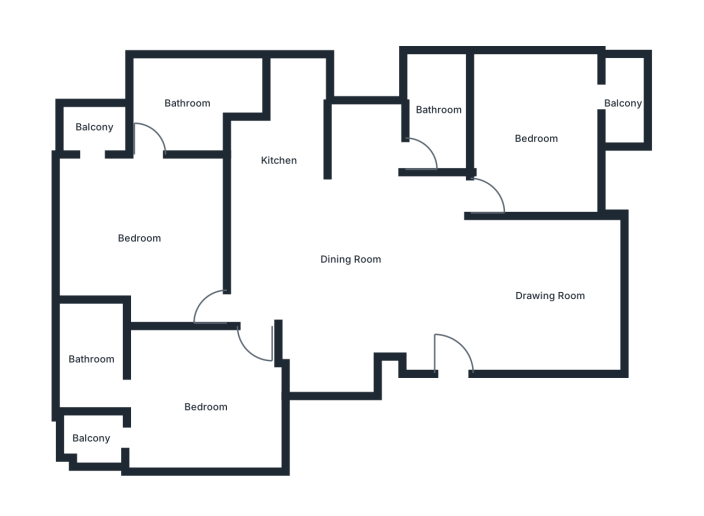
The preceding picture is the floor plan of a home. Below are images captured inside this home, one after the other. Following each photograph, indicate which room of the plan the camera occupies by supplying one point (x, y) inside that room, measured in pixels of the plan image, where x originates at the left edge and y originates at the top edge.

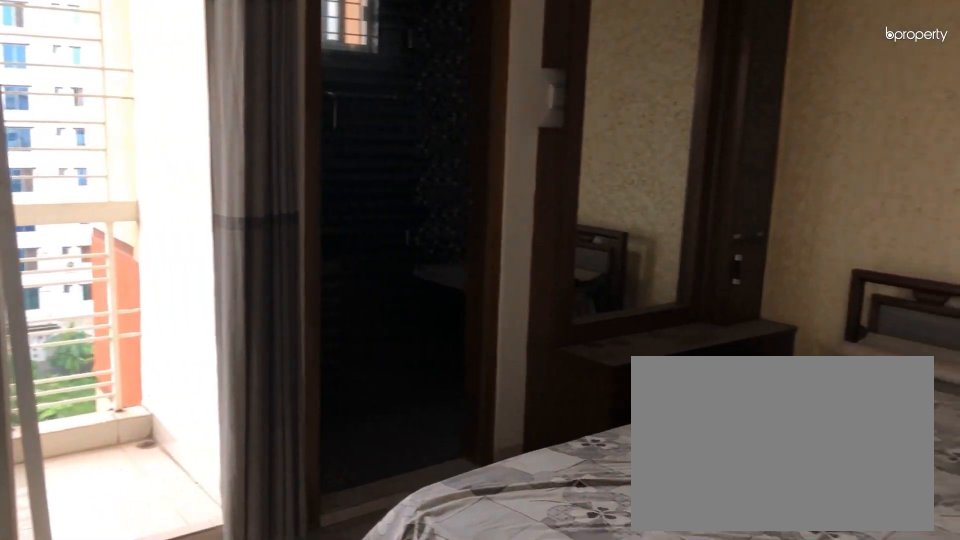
(207, 407)
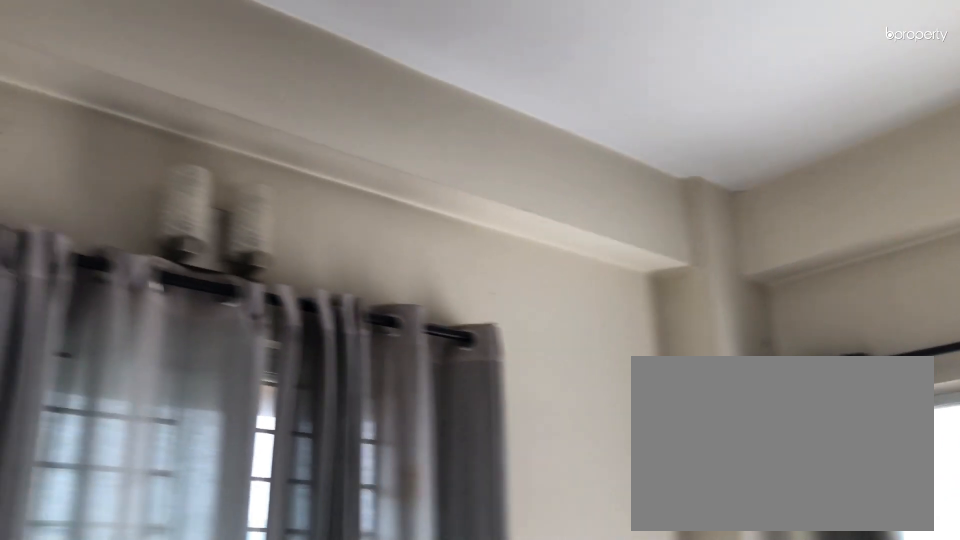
(206, 407)
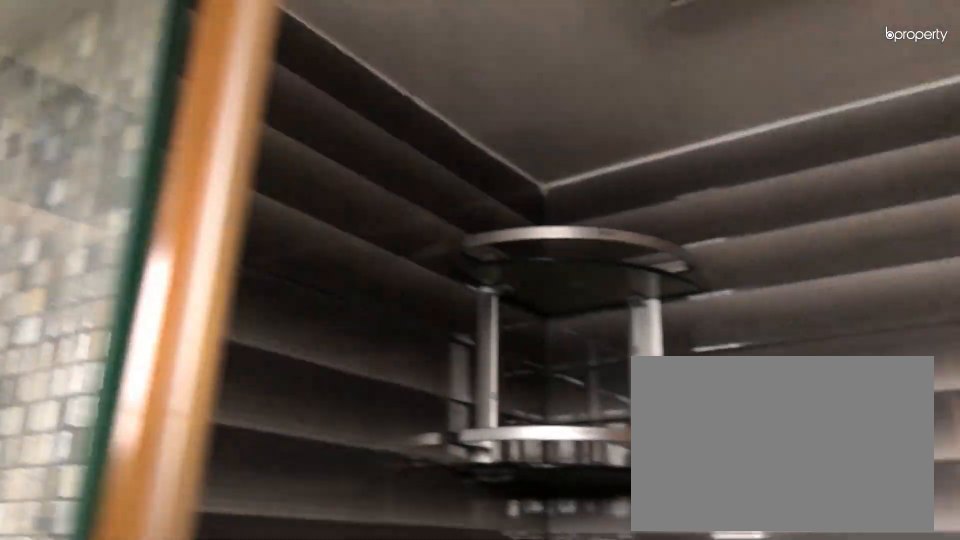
(91, 359)
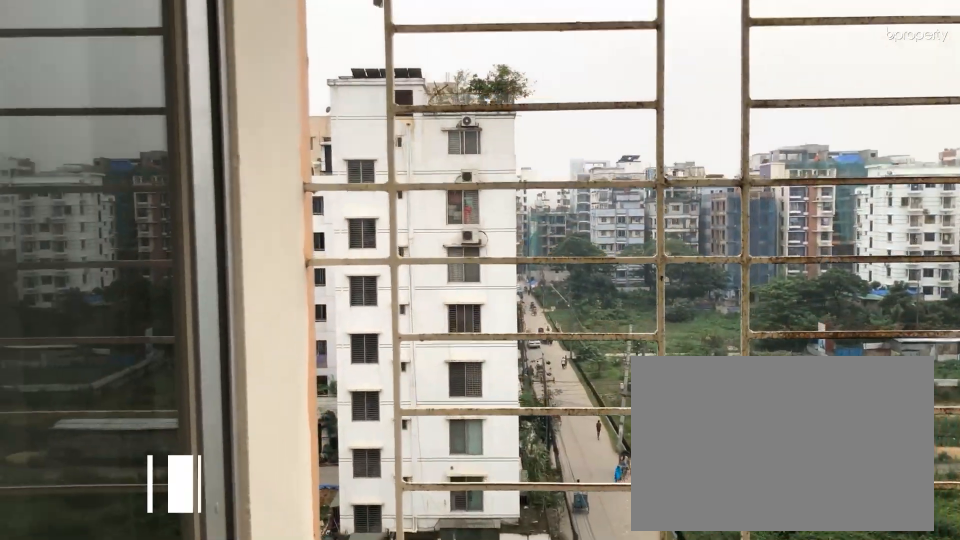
(90, 437)
